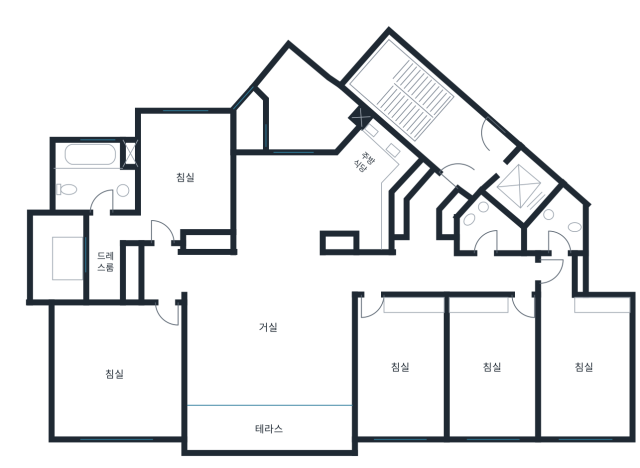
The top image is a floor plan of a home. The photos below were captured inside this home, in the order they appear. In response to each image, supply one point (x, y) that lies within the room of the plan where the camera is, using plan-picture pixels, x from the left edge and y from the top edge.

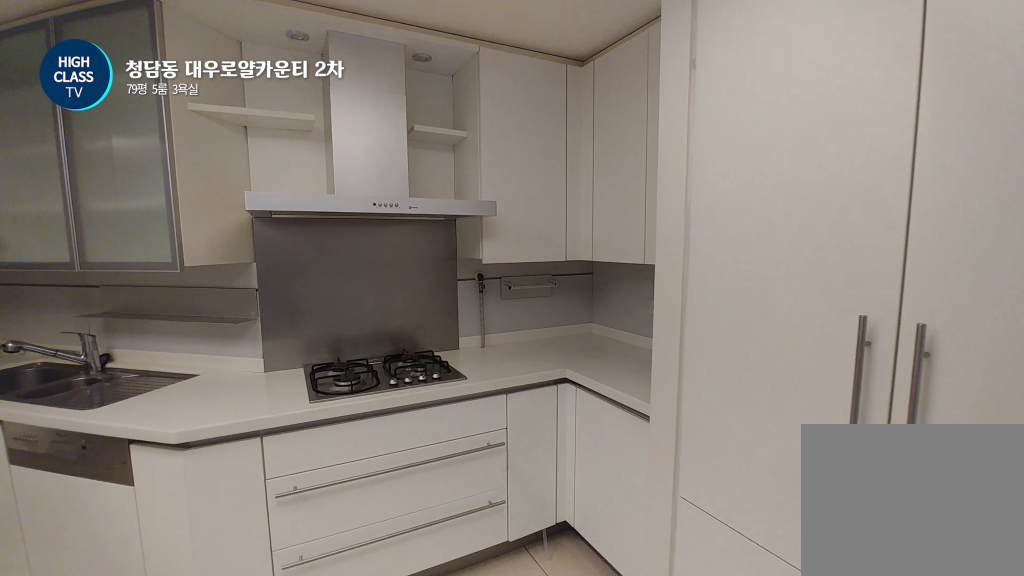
(321, 196)
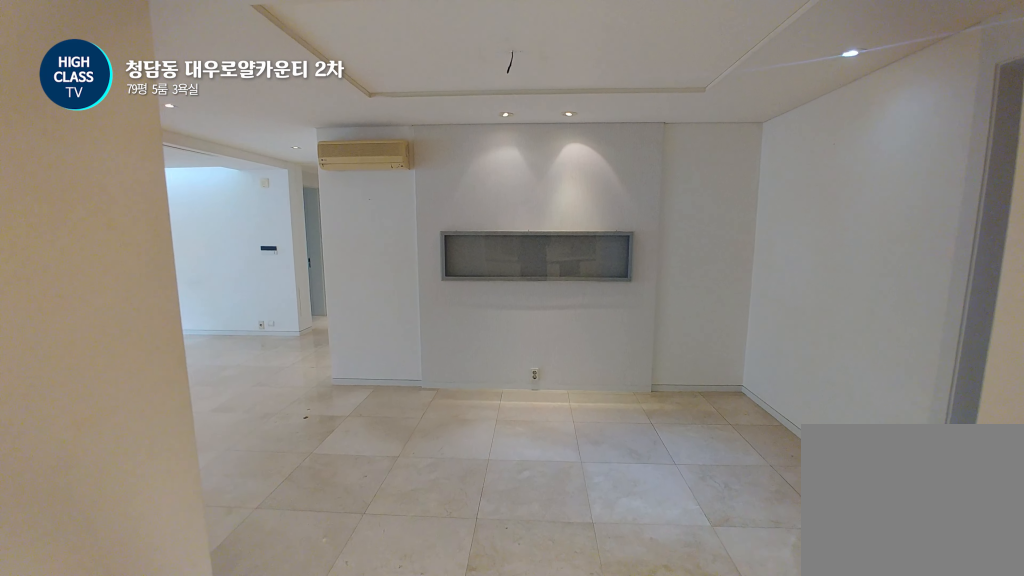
(321, 196)
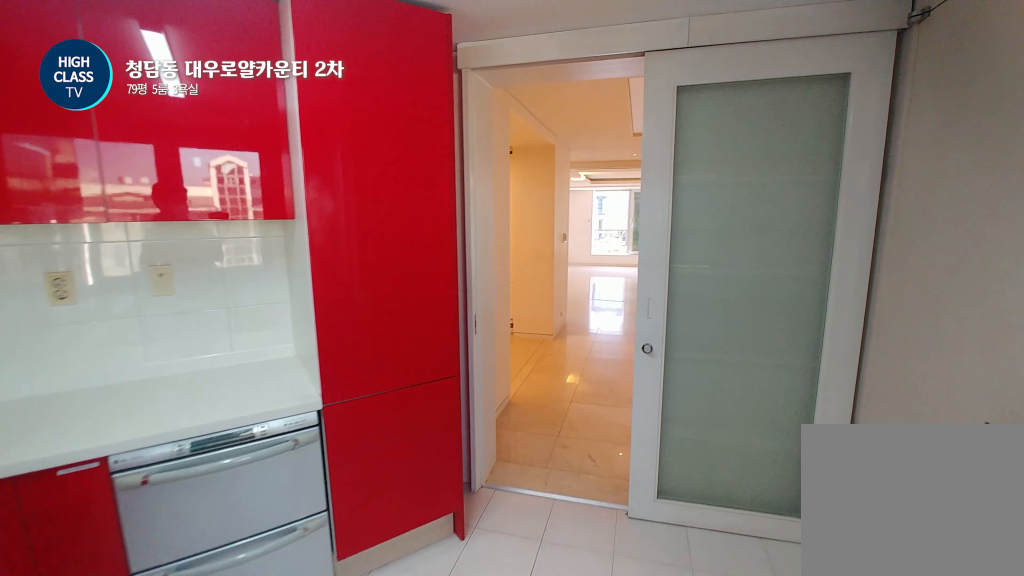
(307, 108)
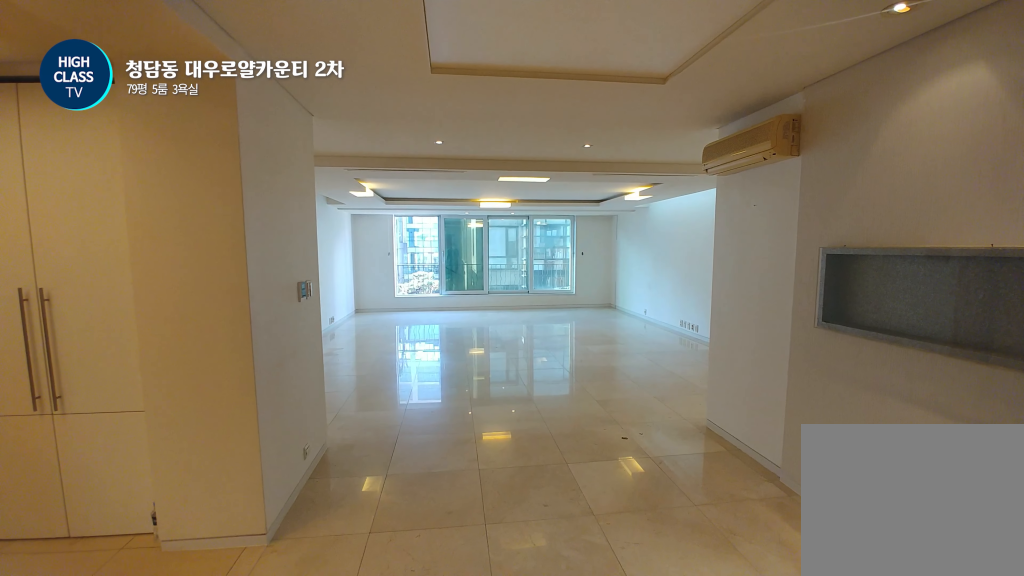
(311, 263)
